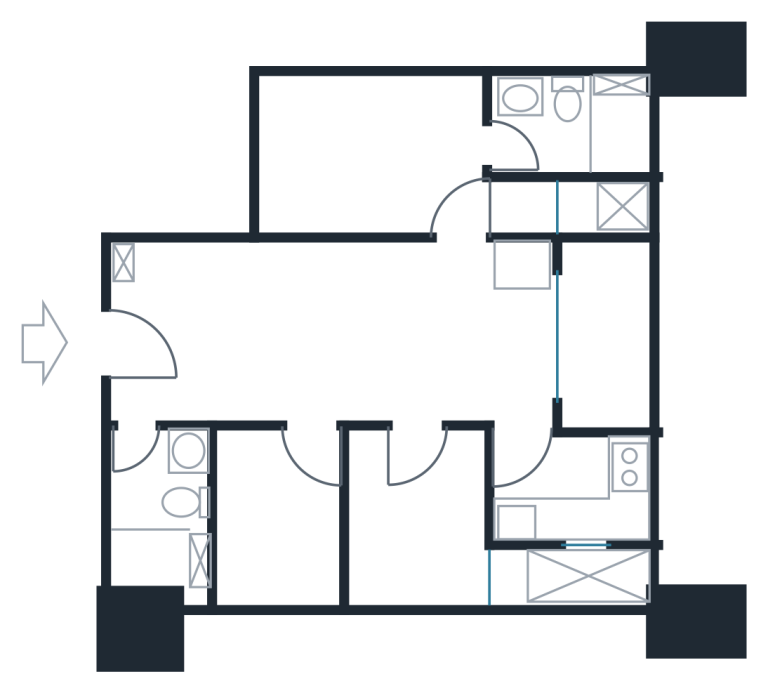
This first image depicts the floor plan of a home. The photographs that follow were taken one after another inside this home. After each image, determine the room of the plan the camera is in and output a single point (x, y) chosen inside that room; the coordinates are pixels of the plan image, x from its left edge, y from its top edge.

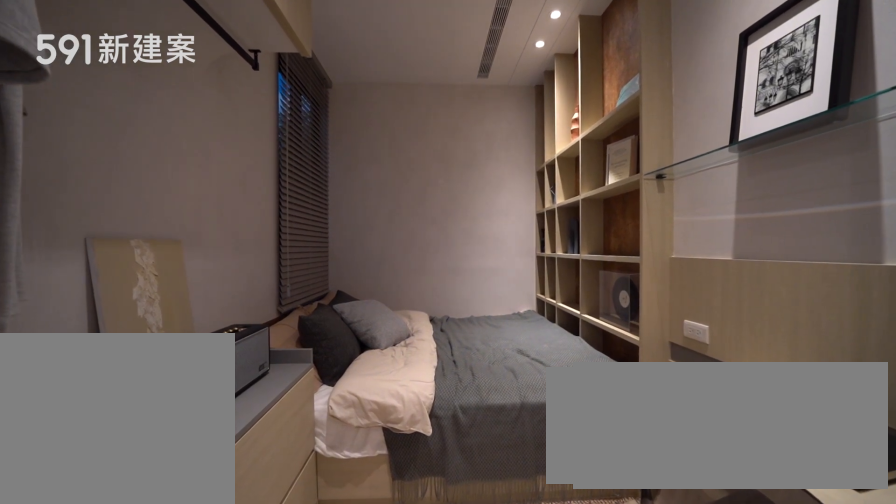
(415, 522)
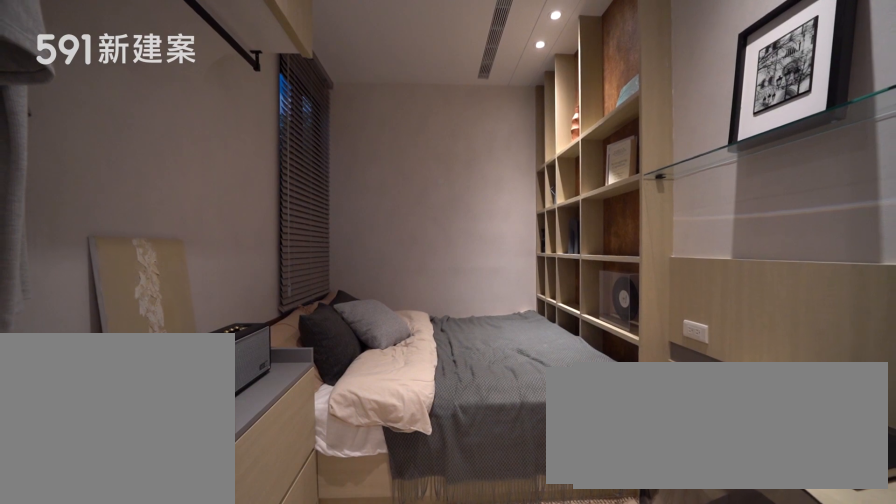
(415, 522)
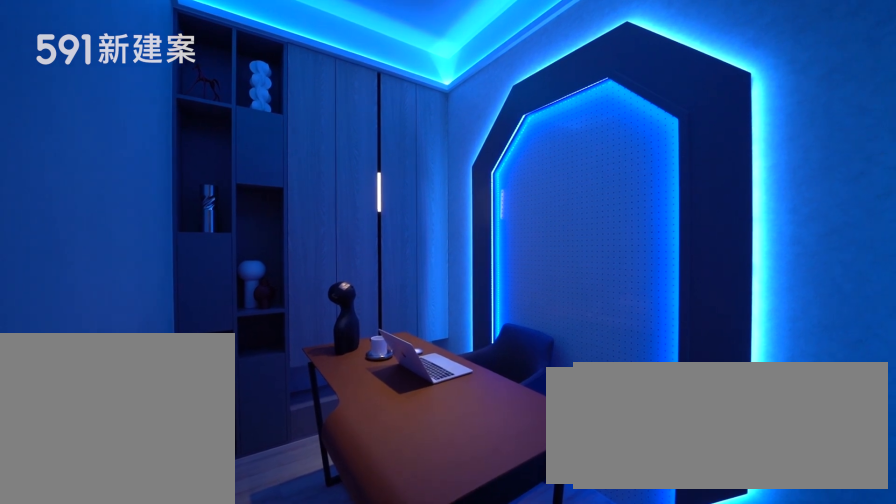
(274, 518)
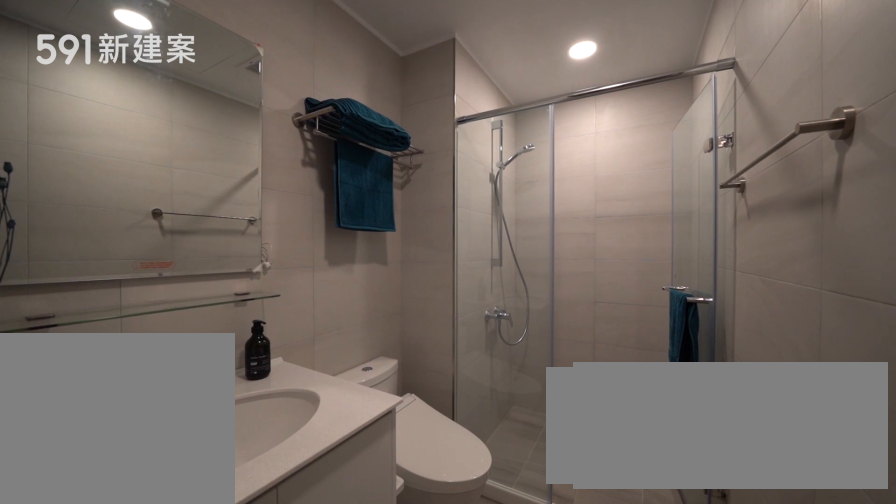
(159, 504)
